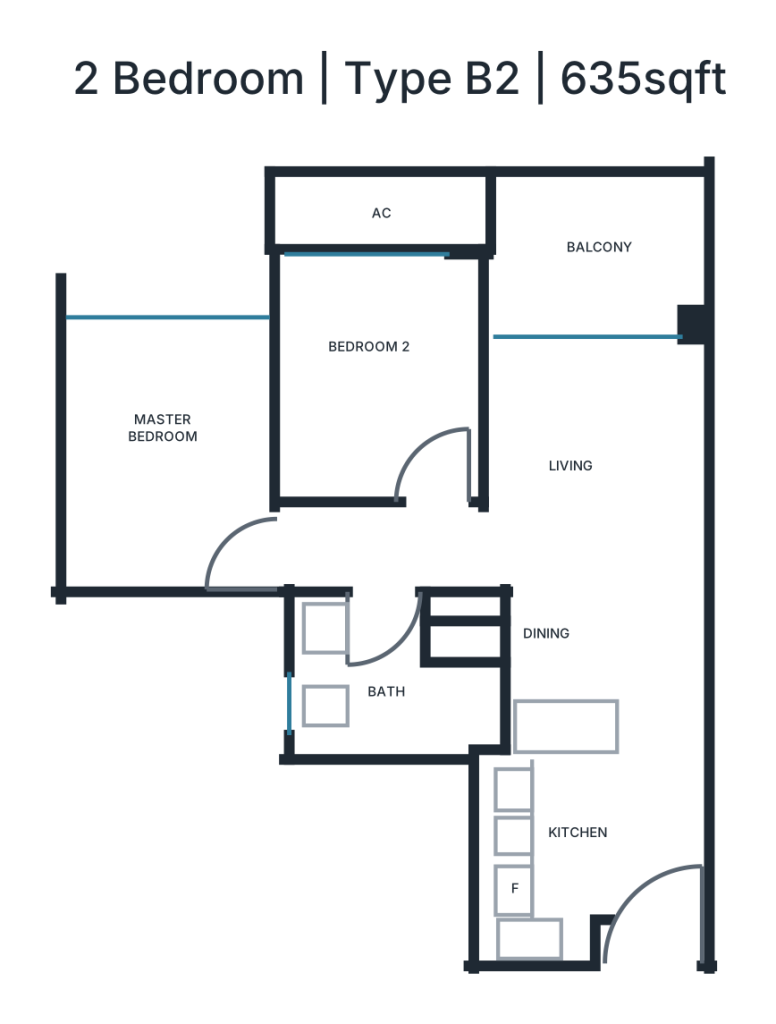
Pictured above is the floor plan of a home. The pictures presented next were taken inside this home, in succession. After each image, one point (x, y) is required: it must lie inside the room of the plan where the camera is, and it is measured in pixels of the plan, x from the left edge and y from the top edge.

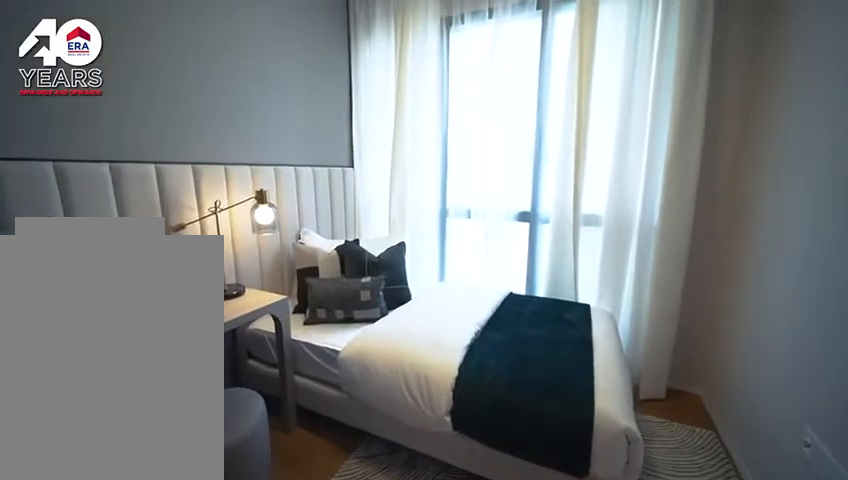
(381, 382)
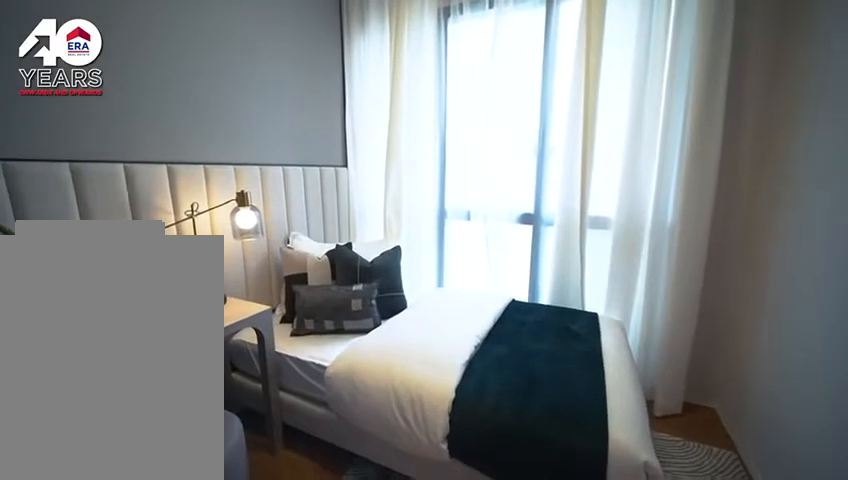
(381, 382)
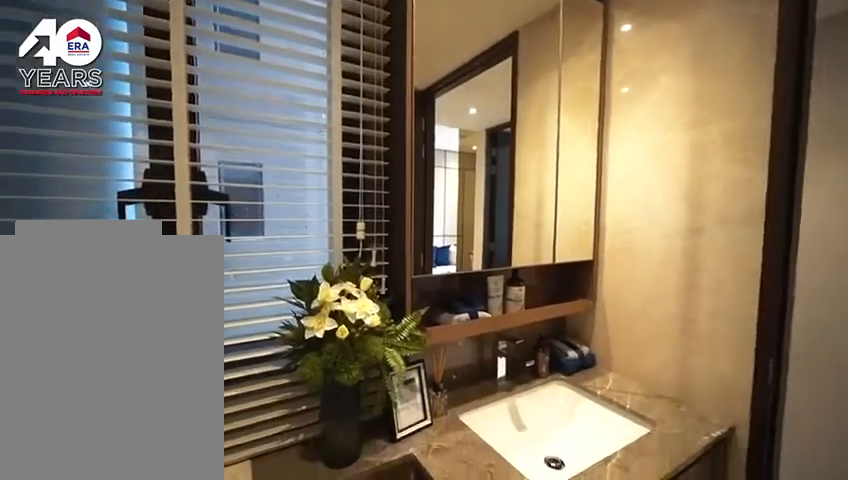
(361, 671)
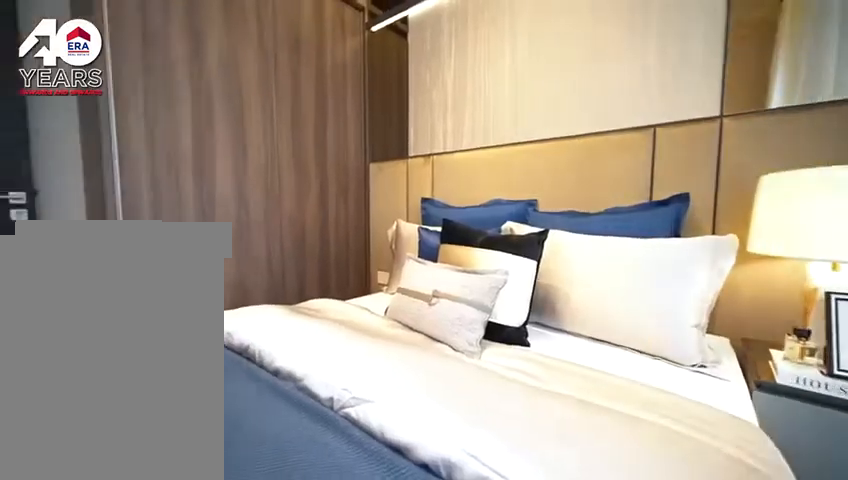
(170, 463)
